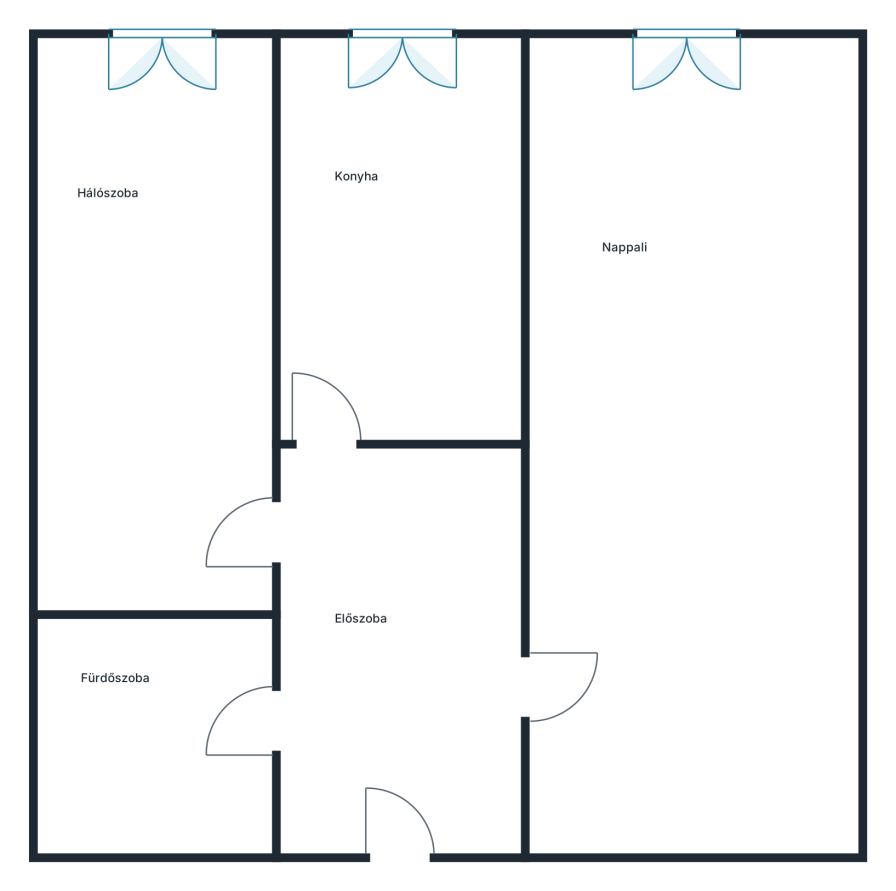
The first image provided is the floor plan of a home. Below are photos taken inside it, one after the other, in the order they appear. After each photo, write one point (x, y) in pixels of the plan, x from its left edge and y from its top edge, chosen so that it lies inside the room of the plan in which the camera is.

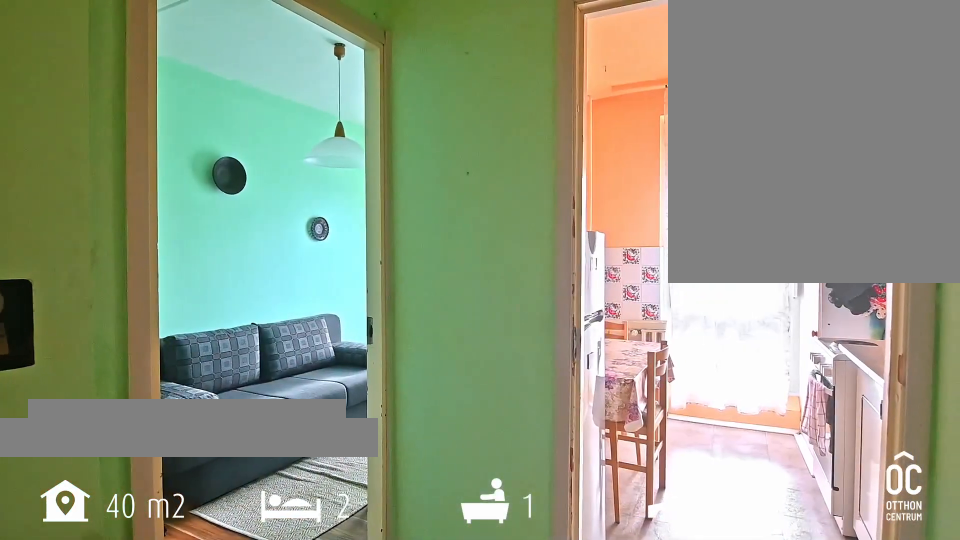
(402, 644)
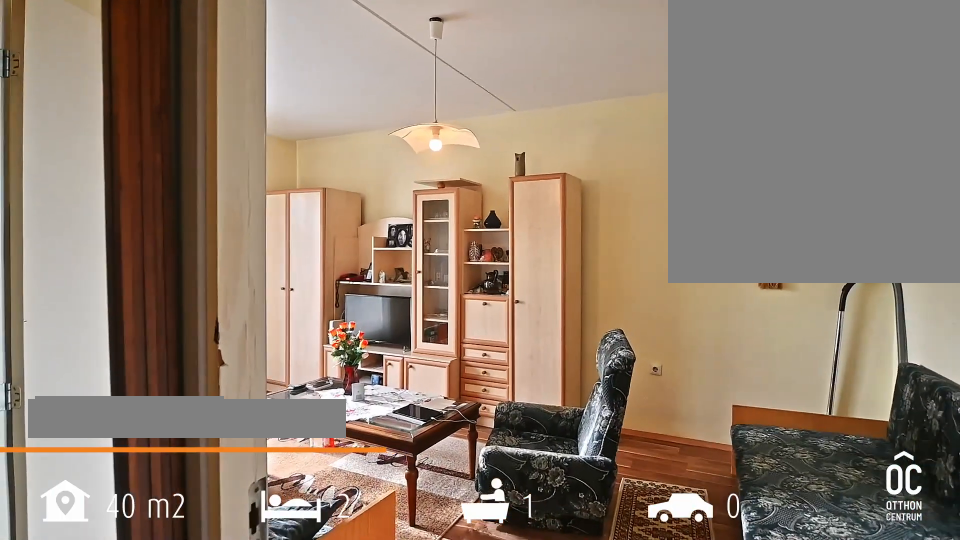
(690, 461)
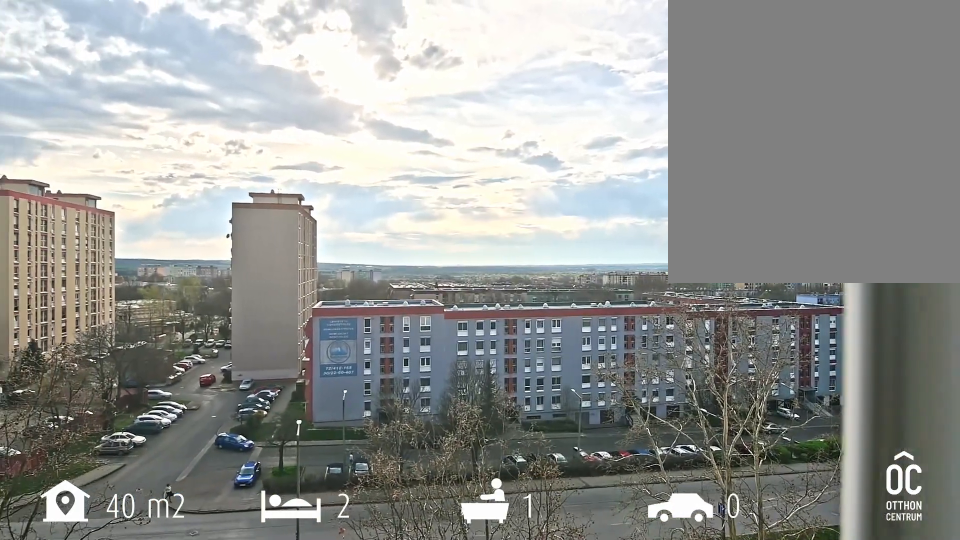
(689, 462)
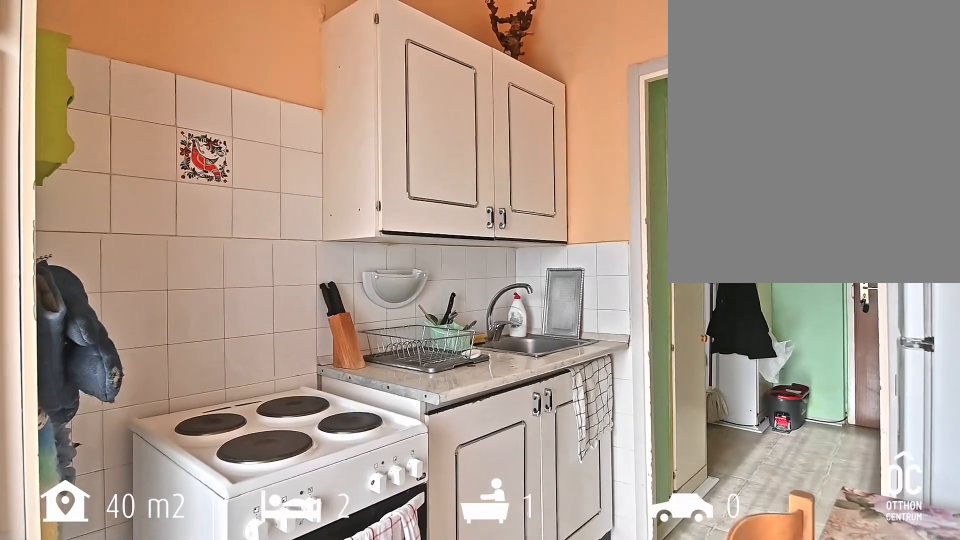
(402, 246)
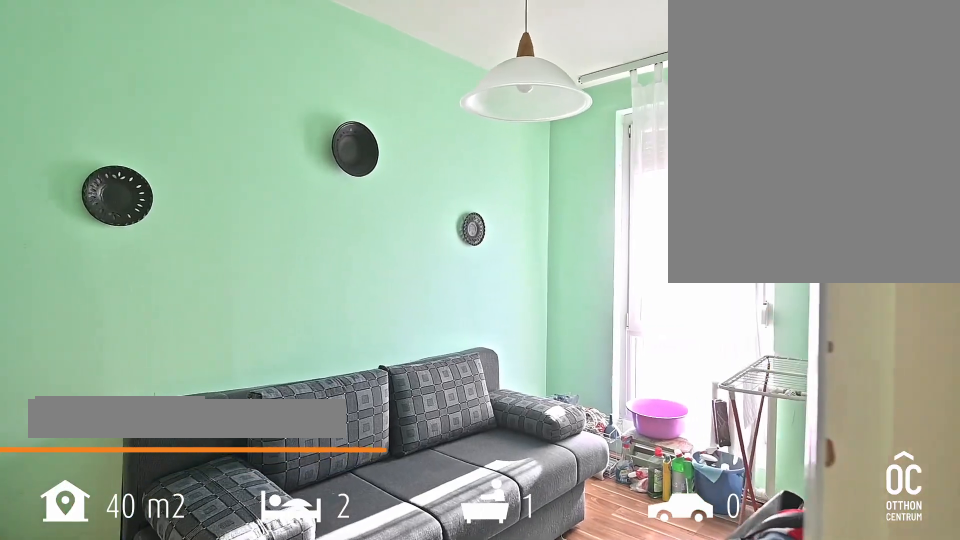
(153, 332)
